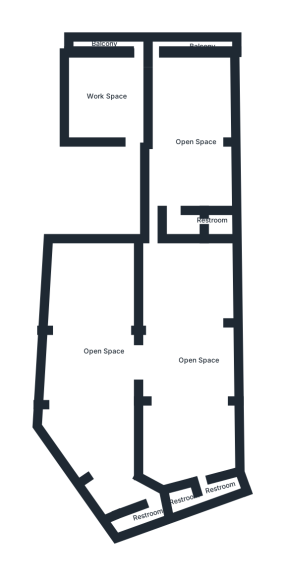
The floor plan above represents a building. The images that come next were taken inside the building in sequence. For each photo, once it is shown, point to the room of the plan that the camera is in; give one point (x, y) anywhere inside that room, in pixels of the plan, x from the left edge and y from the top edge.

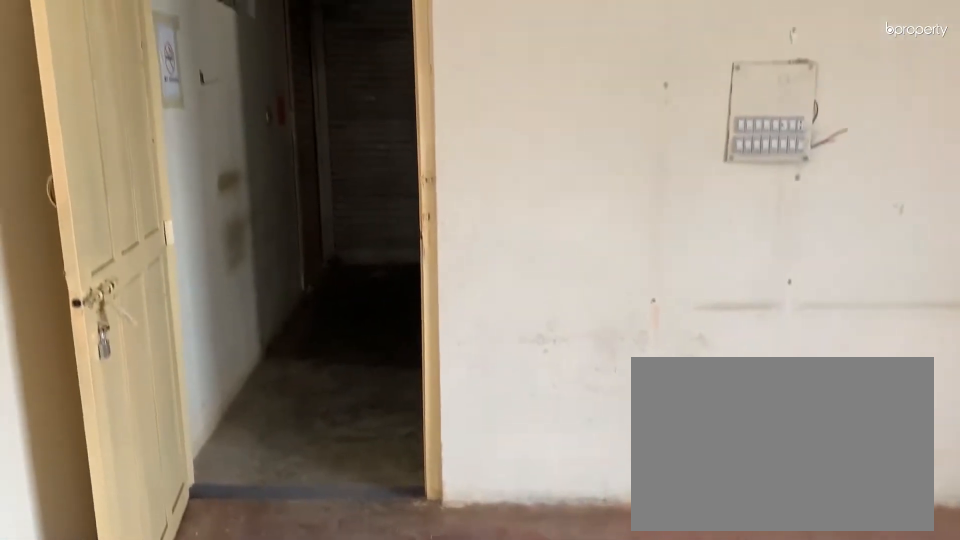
(113, 88)
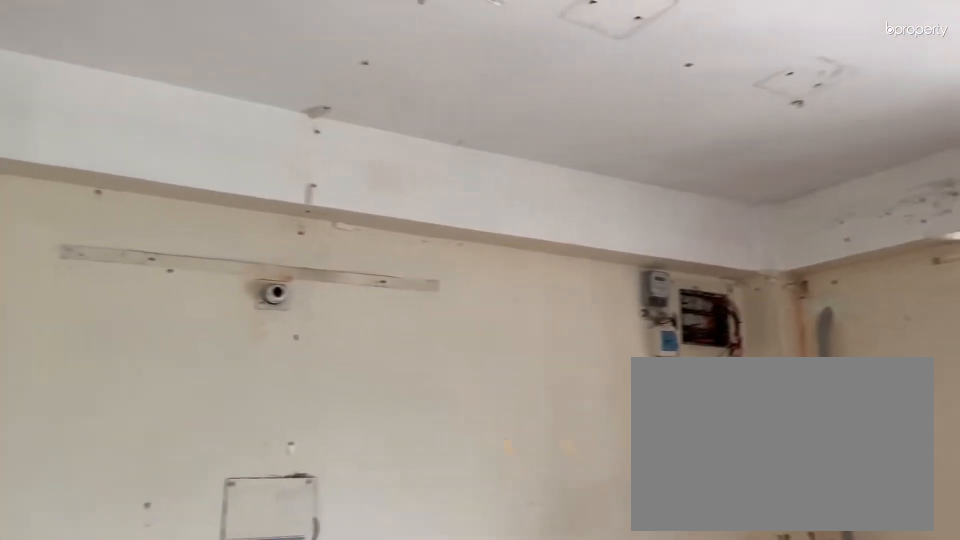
(113, 88)
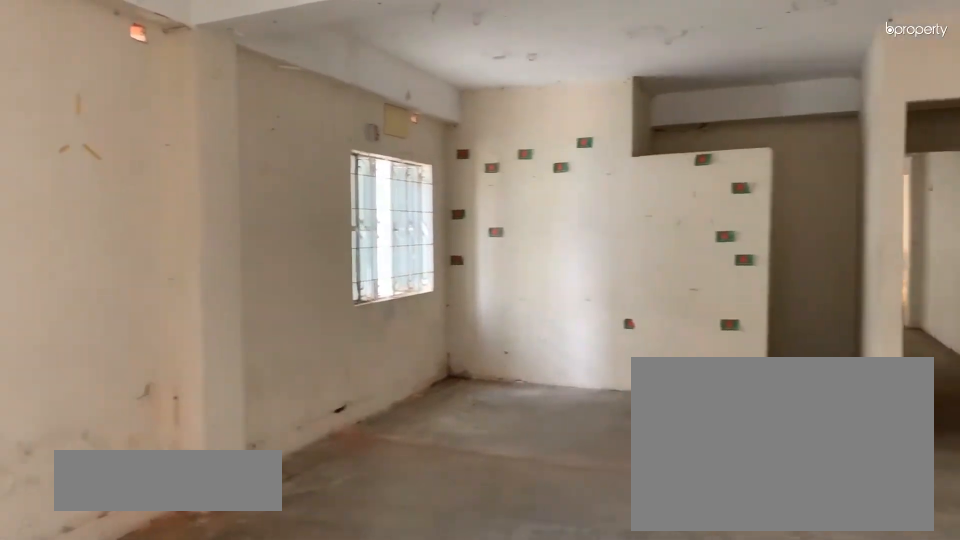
(196, 139)
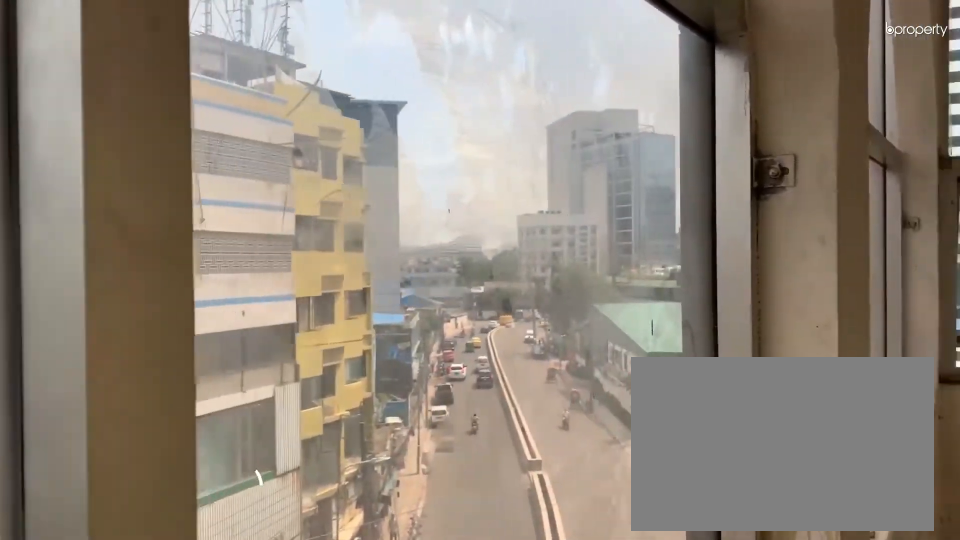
(178, 43)
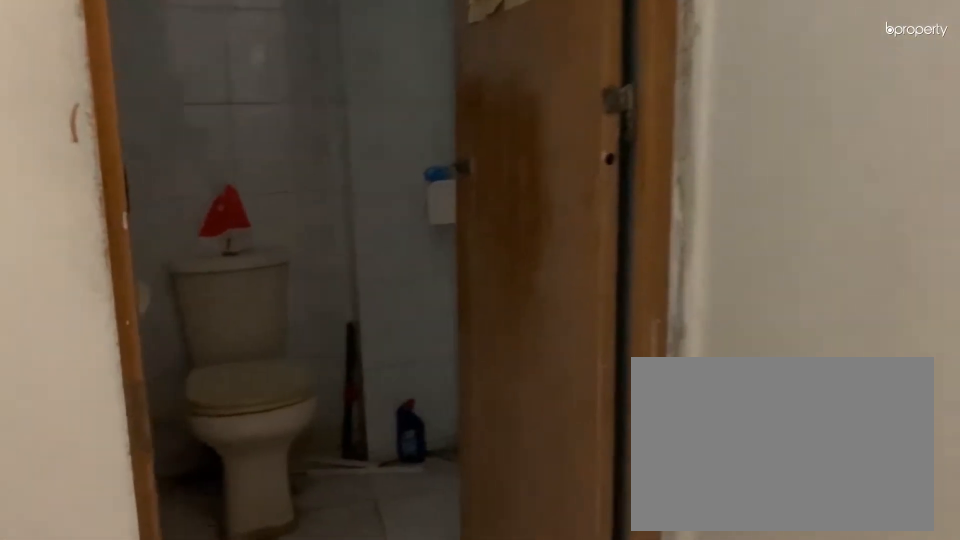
(216, 220)
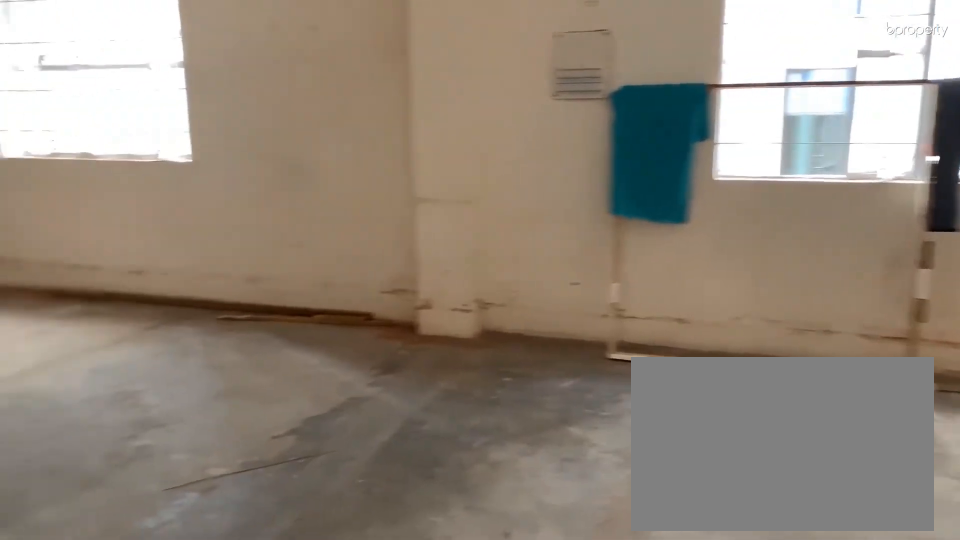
(186, 375)
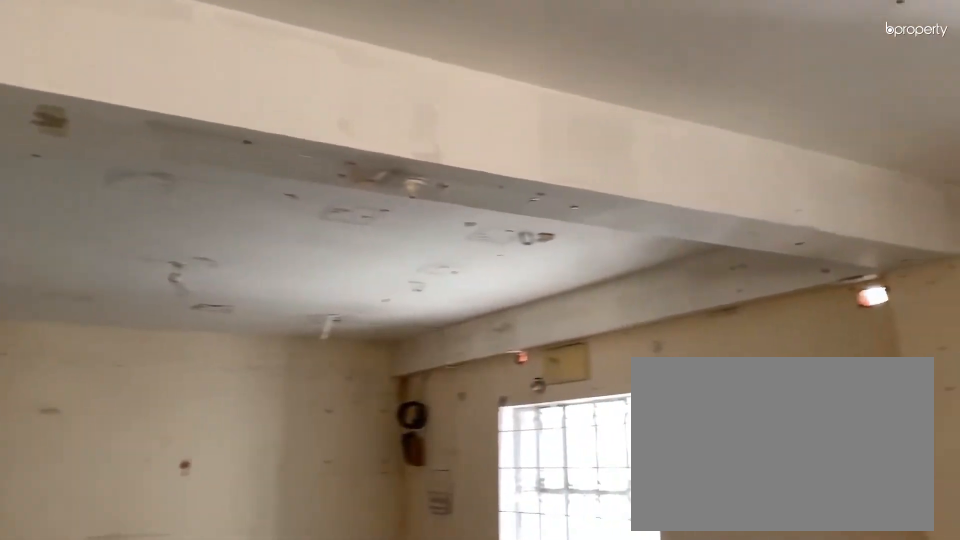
(186, 375)
